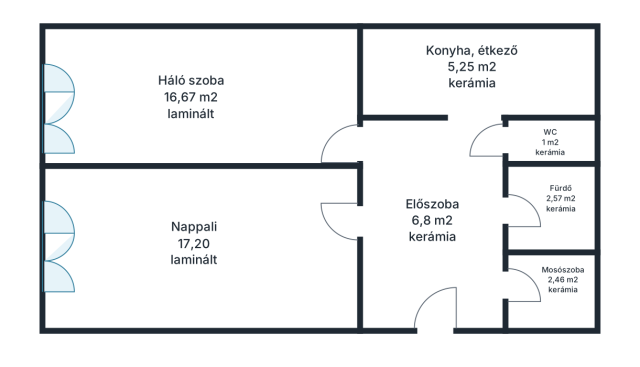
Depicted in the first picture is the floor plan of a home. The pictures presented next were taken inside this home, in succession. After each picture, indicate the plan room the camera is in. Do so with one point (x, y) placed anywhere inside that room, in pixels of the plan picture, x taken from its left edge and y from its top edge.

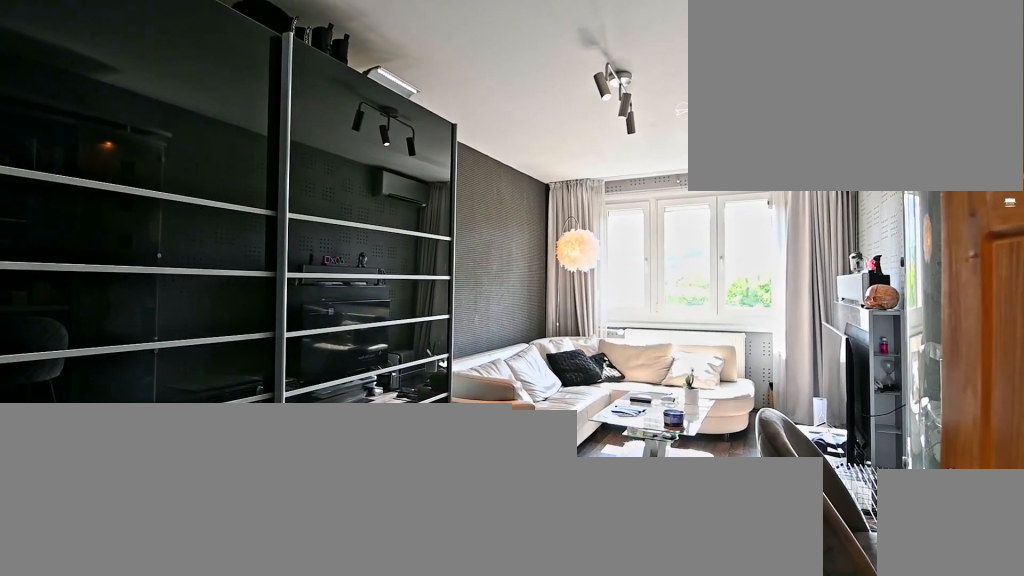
(192, 250)
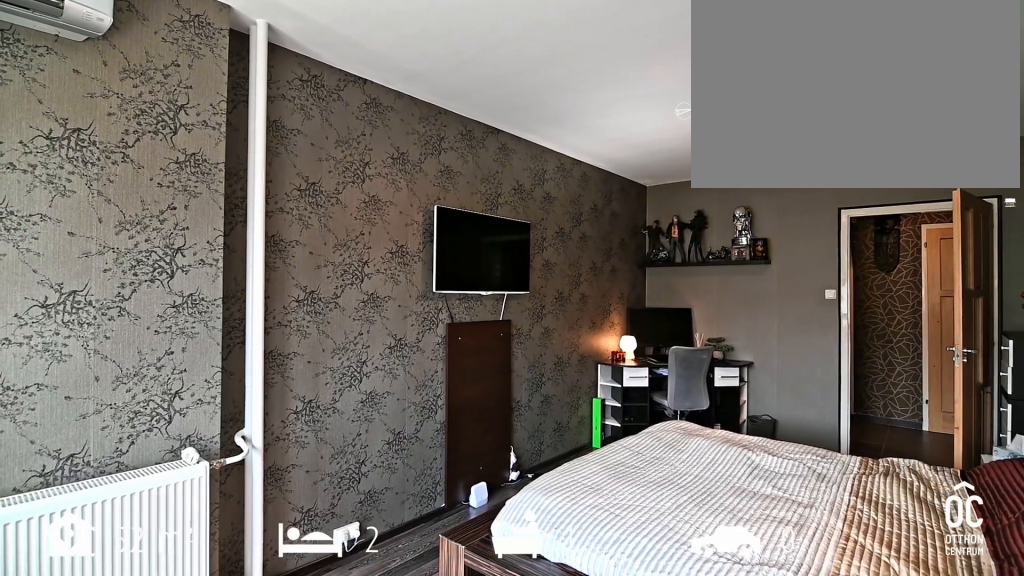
(192, 97)
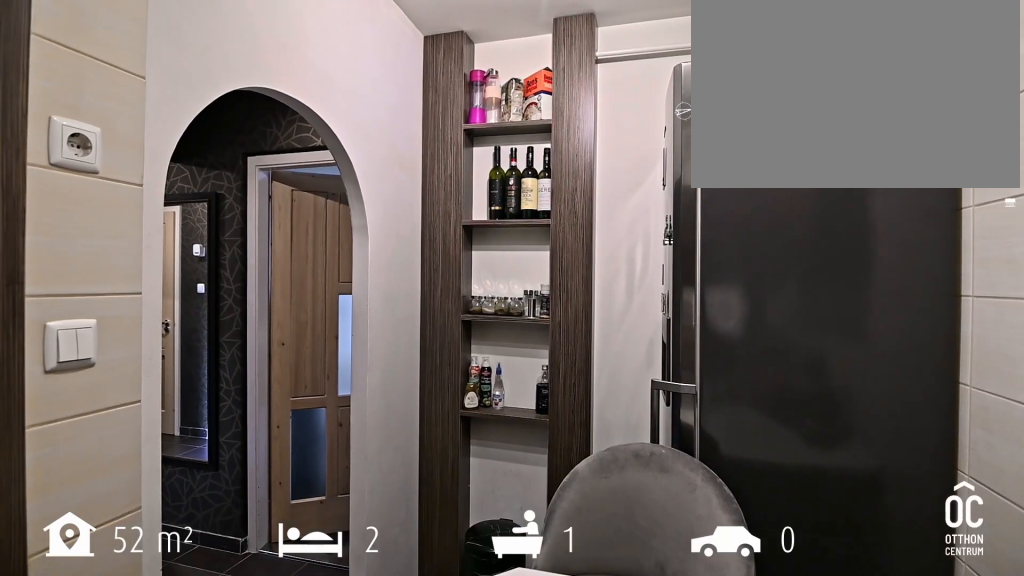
(469, 66)
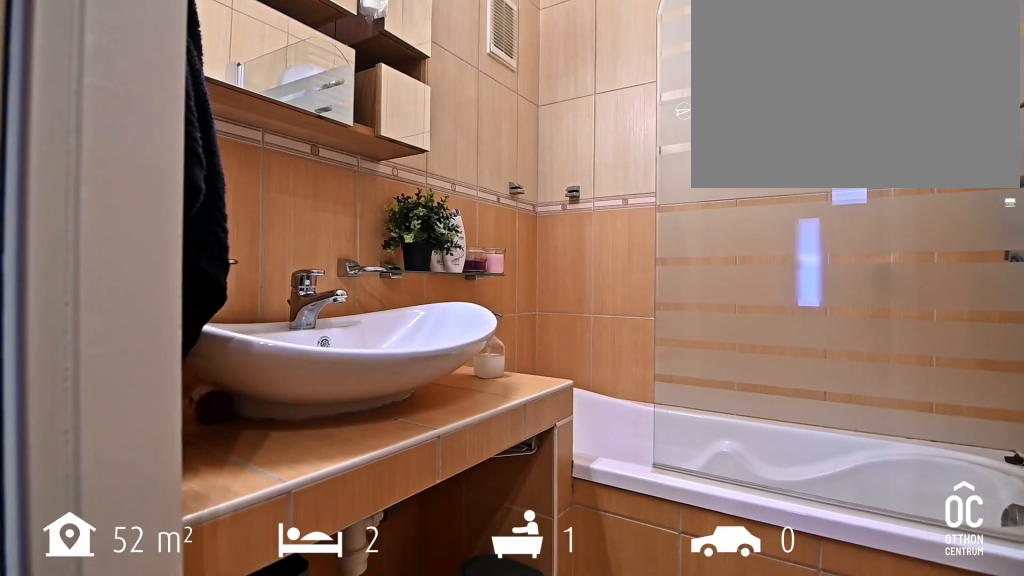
(550, 211)
